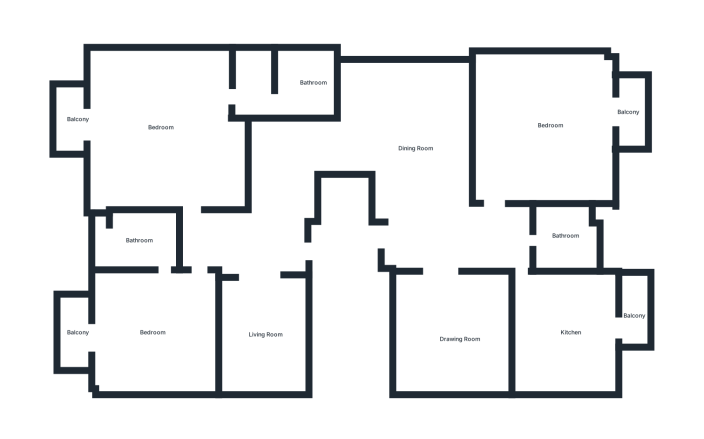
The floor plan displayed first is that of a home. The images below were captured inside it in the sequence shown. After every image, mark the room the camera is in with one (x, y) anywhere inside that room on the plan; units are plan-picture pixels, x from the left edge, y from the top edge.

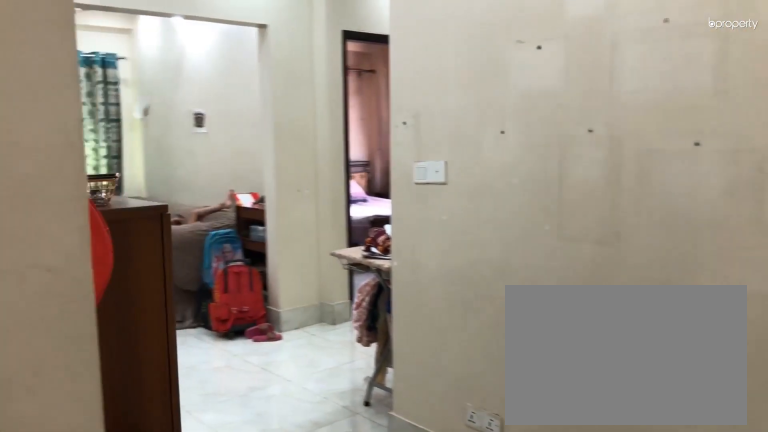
(284, 156)
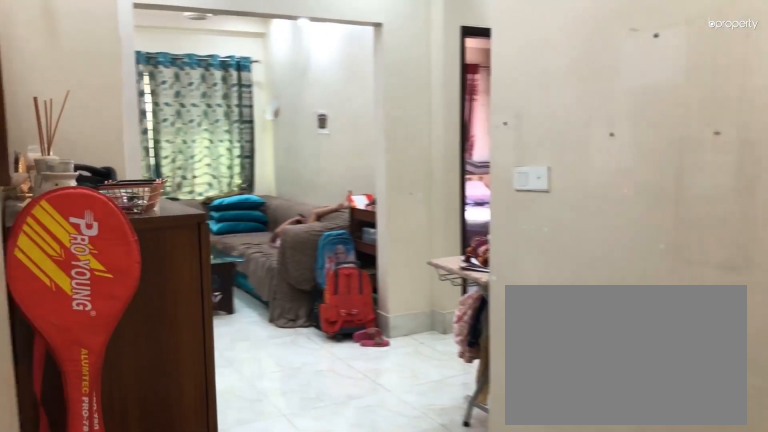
(284, 156)
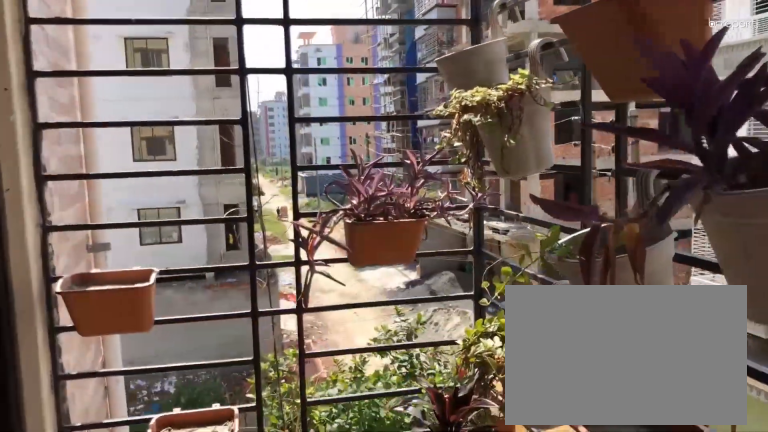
(75, 335)
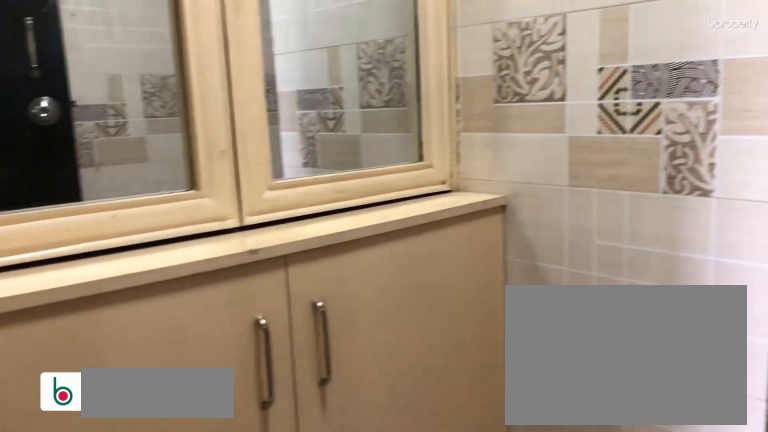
(260, 96)
